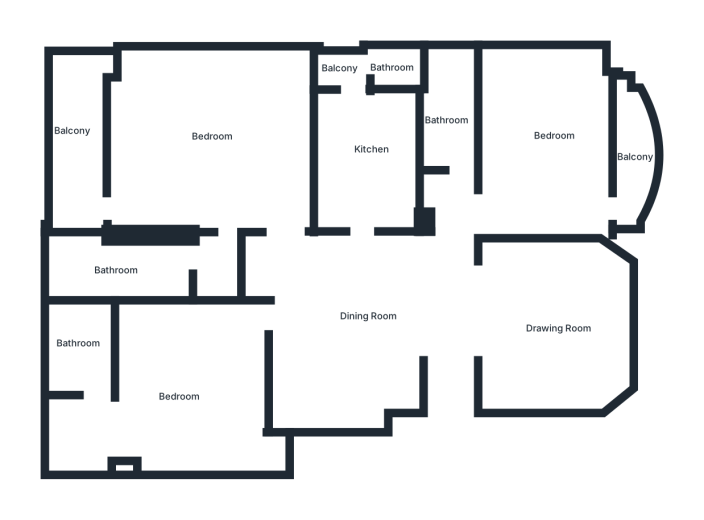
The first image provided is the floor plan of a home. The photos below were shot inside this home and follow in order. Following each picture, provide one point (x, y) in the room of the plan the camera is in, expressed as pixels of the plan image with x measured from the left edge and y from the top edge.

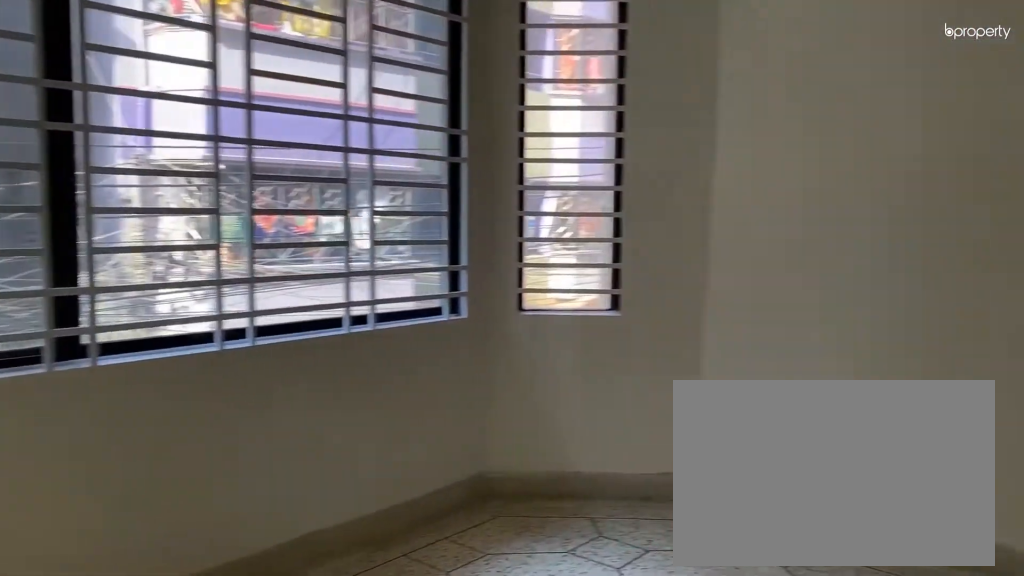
(561, 325)
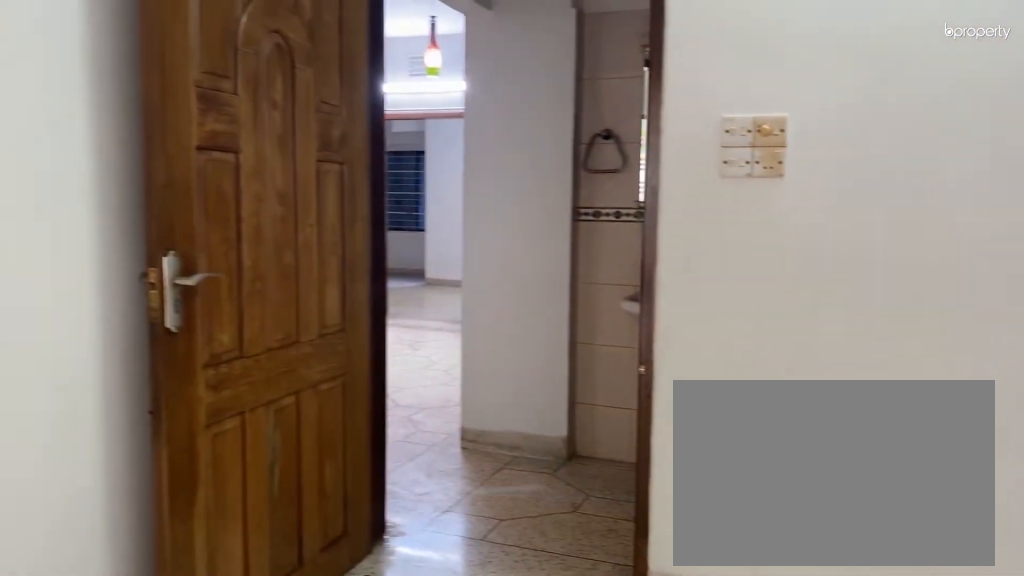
(544, 135)
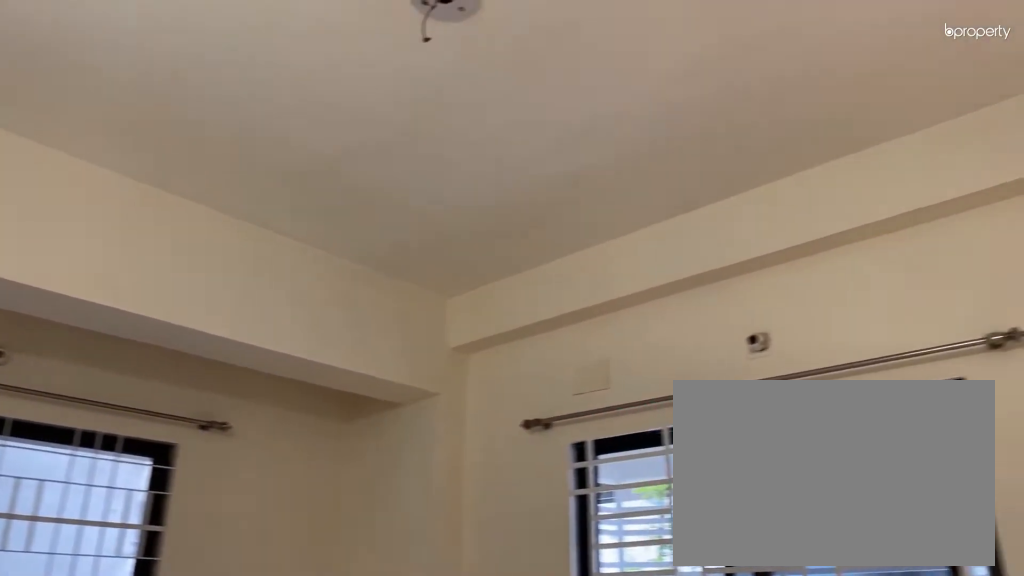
(544, 135)
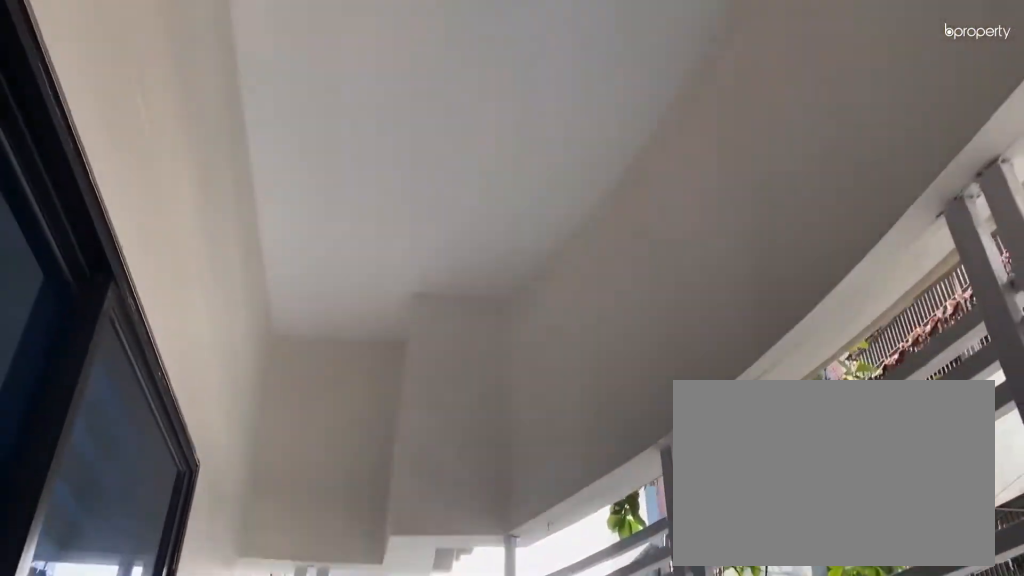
(630, 160)
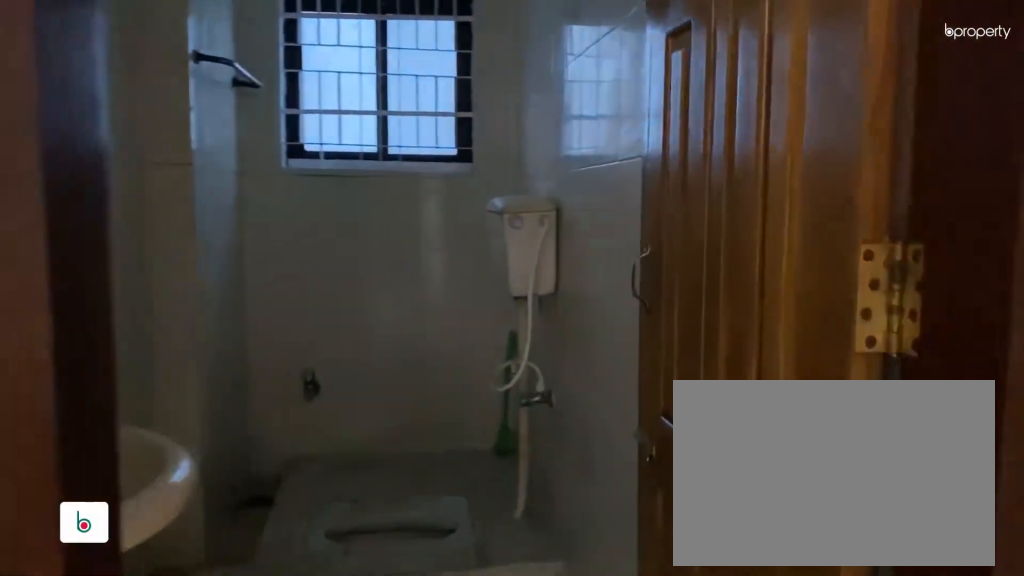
(443, 131)
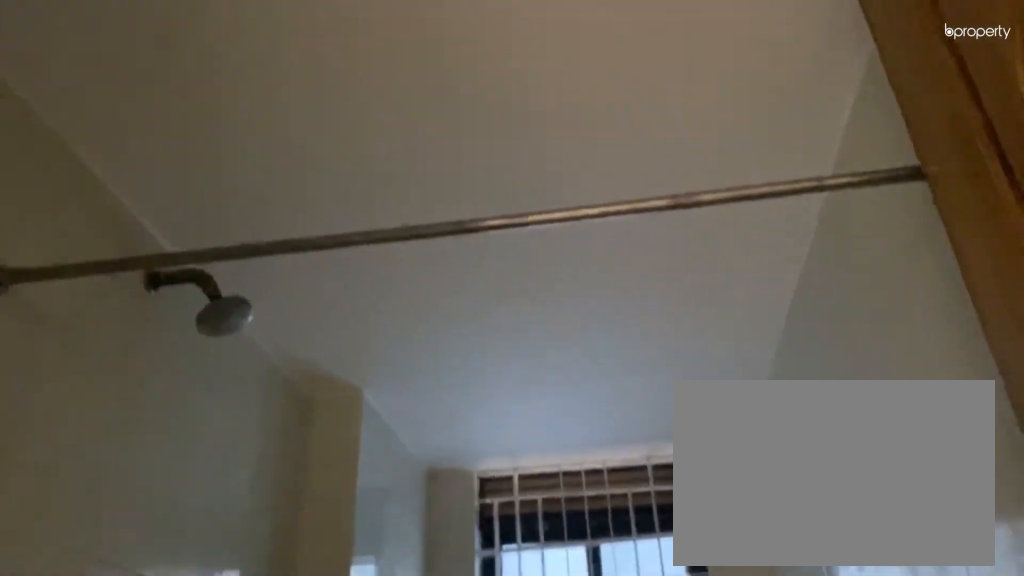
(443, 131)
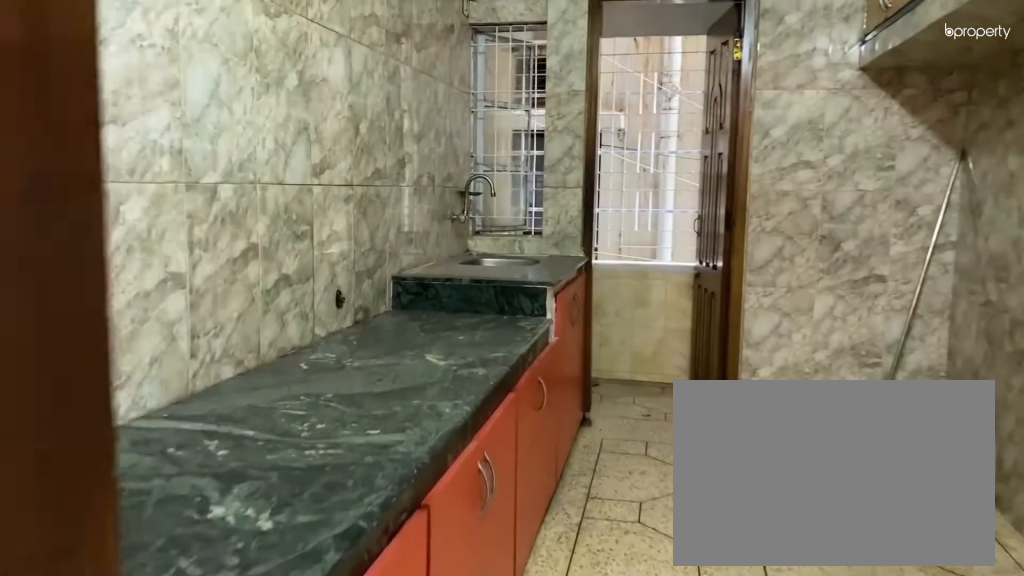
(357, 195)
